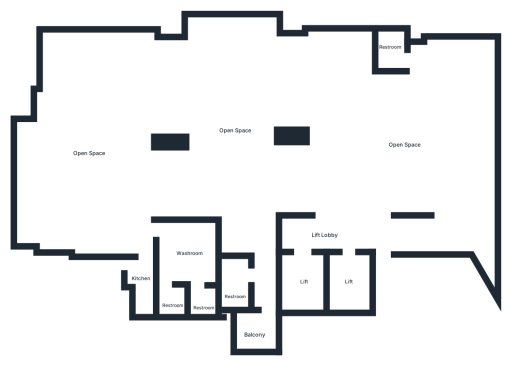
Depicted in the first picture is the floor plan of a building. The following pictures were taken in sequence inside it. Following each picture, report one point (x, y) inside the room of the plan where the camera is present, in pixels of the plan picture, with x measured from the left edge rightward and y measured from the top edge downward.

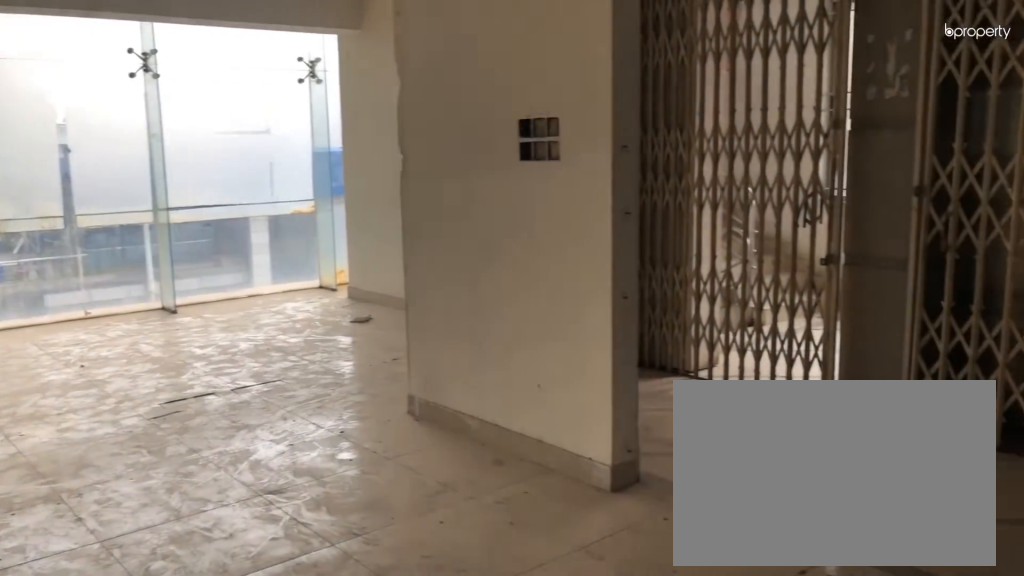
(423, 146)
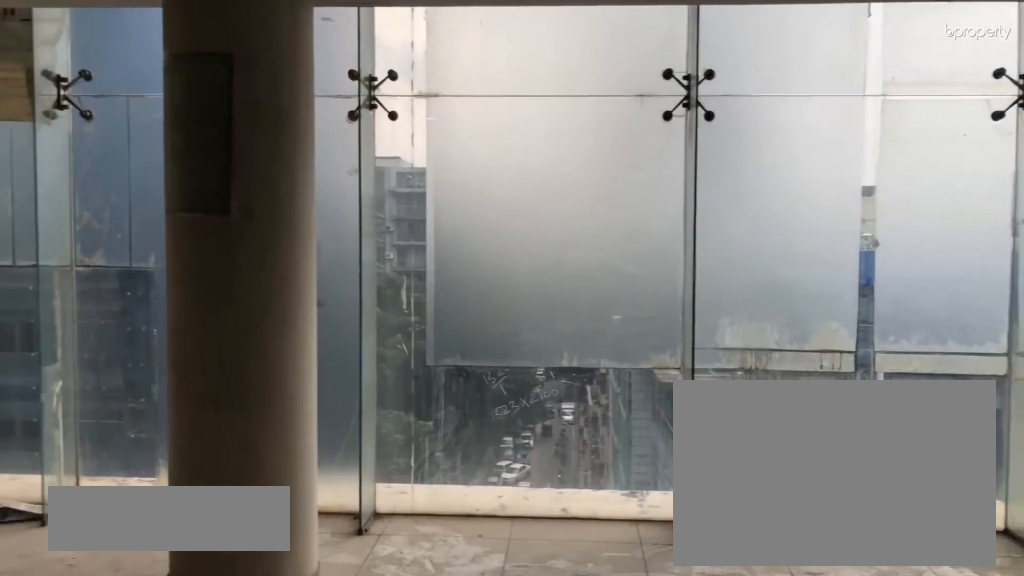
(463, 199)
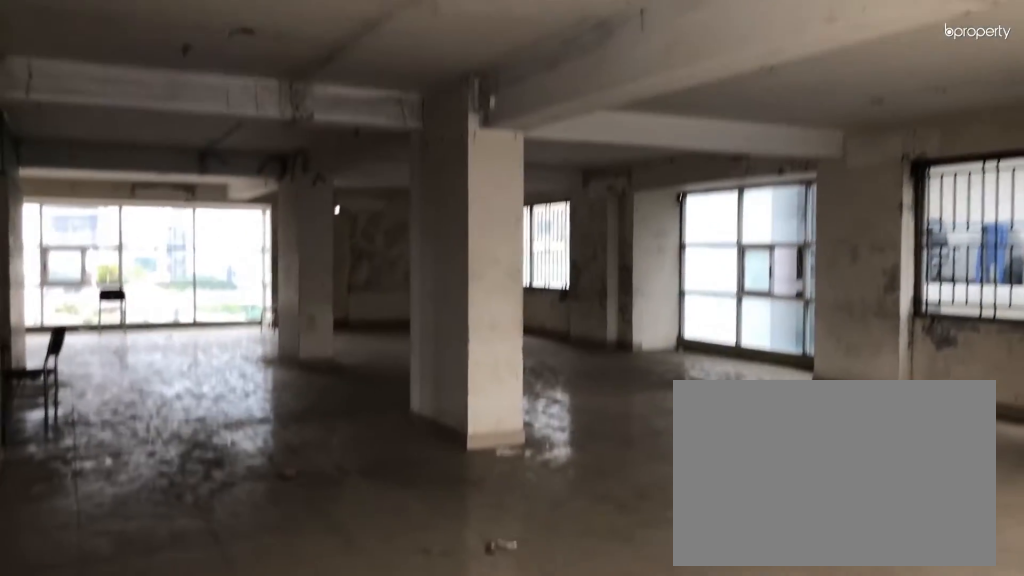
(417, 147)
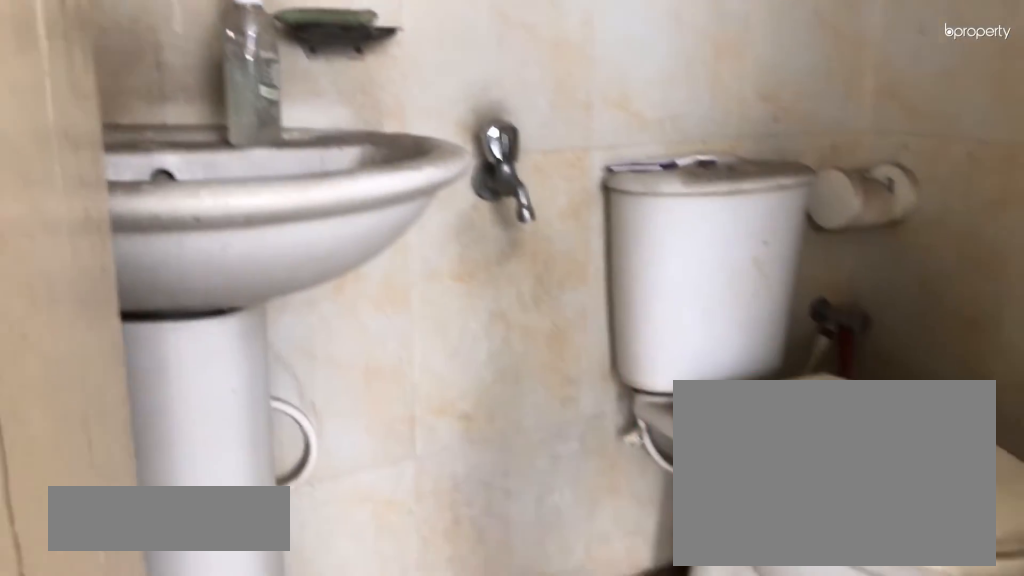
(388, 50)
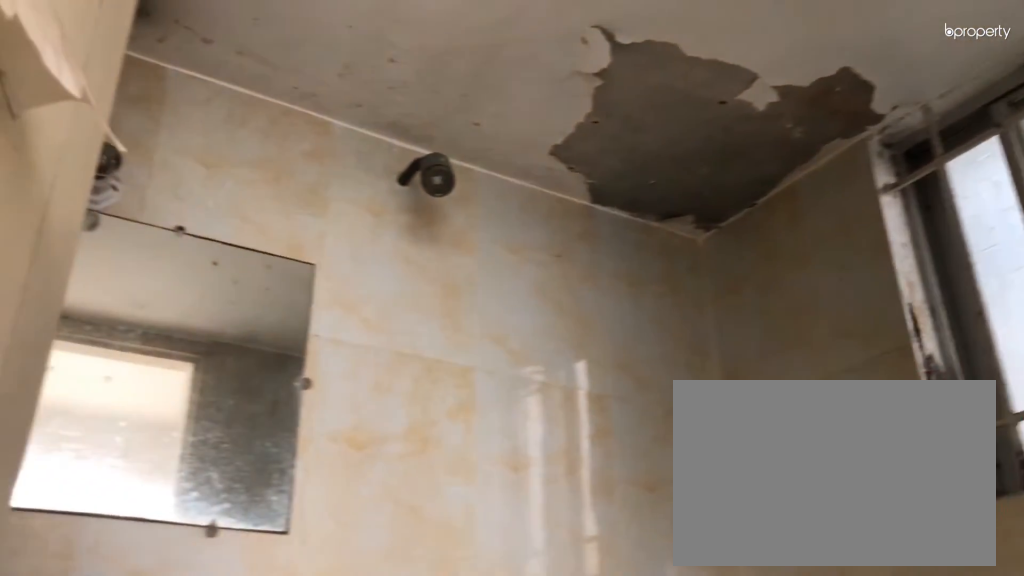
(388, 50)
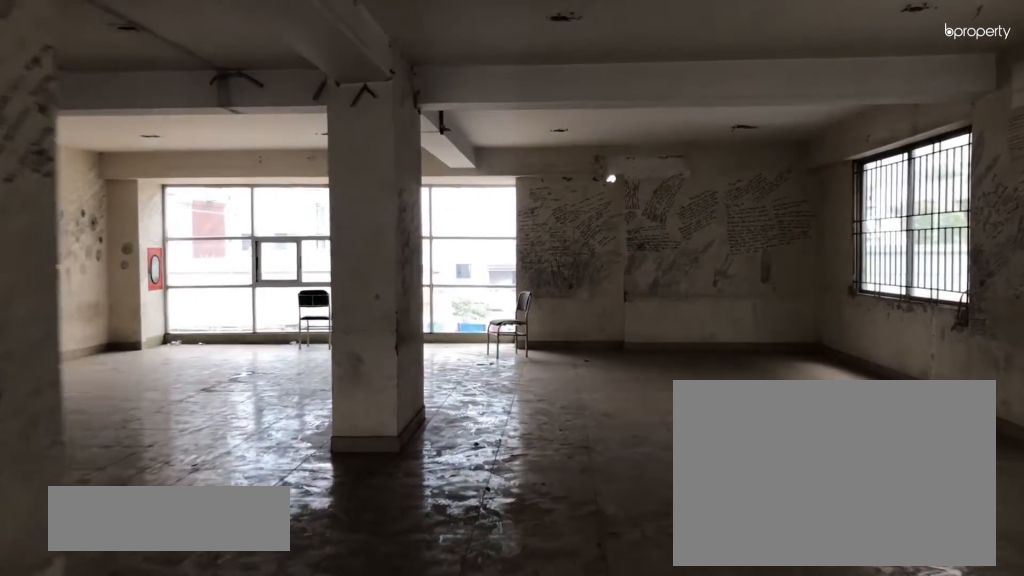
(289, 88)
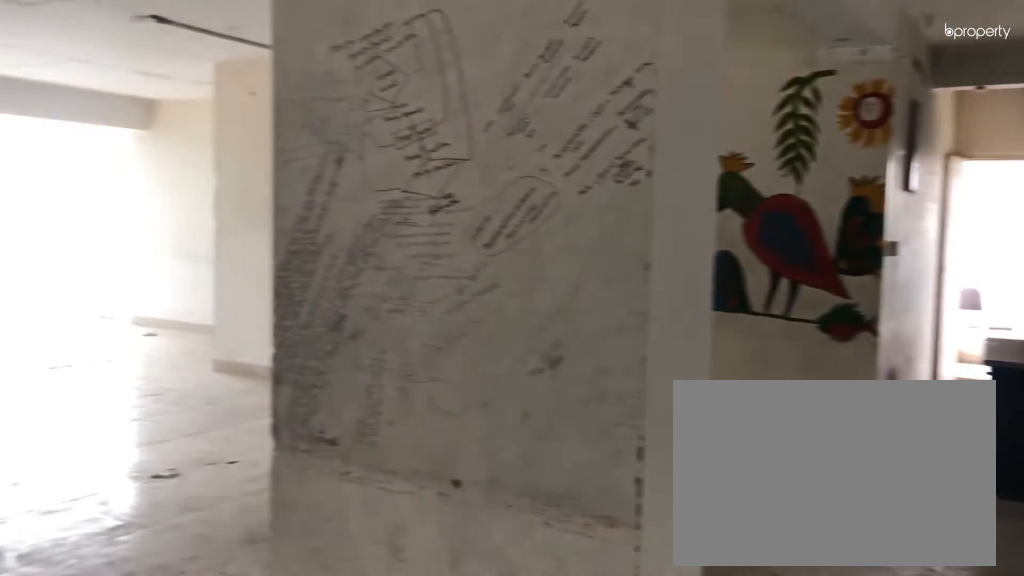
(234, 144)
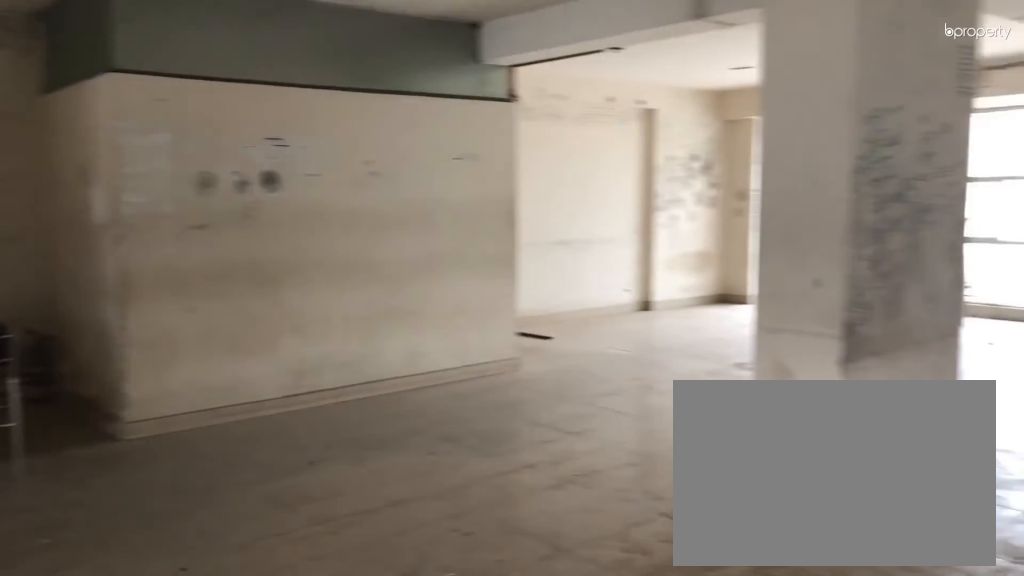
(234, 144)
